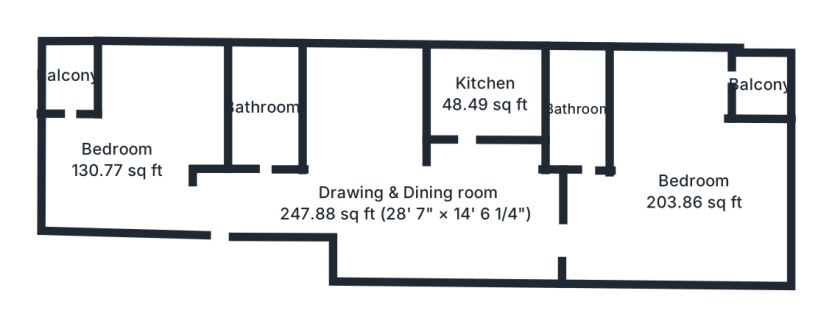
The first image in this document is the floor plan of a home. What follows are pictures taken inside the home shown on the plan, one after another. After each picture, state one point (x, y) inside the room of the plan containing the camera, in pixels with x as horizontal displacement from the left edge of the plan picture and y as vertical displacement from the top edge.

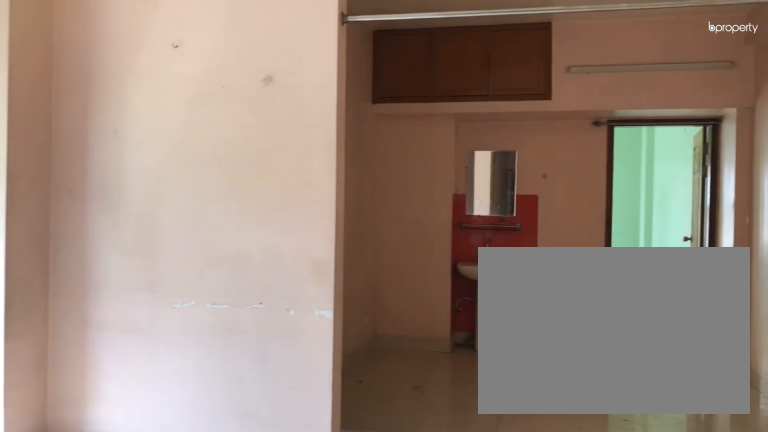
(409, 205)
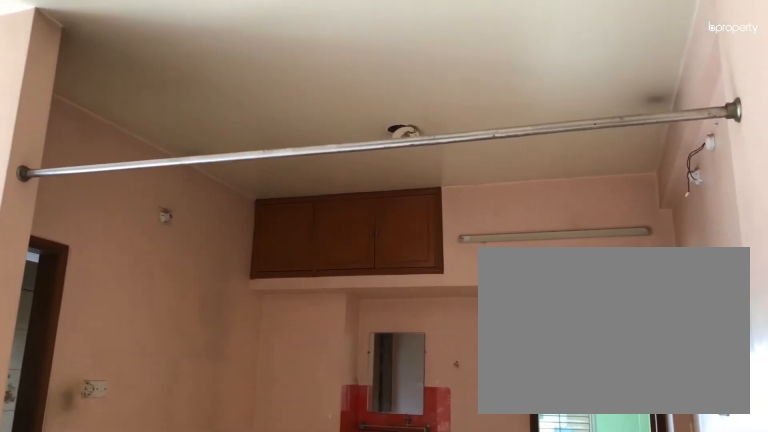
(409, 205)
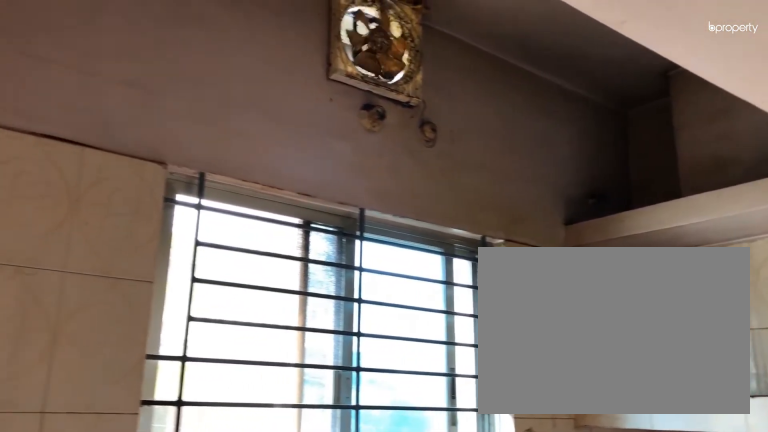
(486, 95)
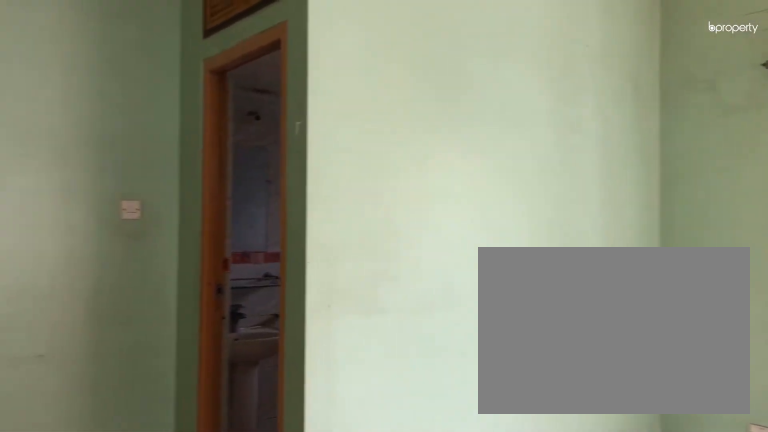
(691, 190)
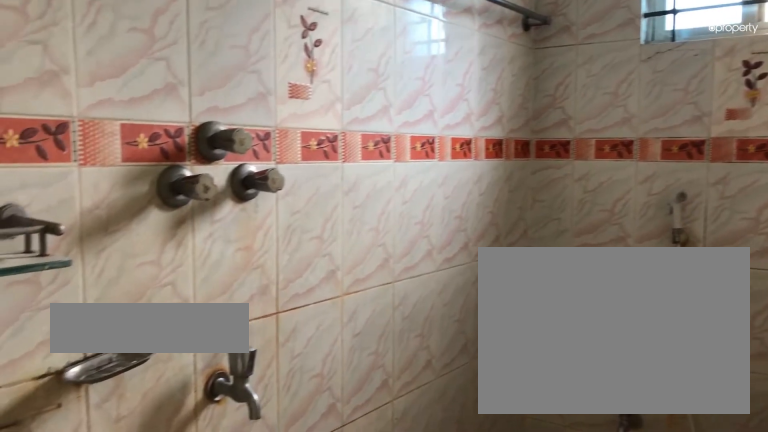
(579, 111)
